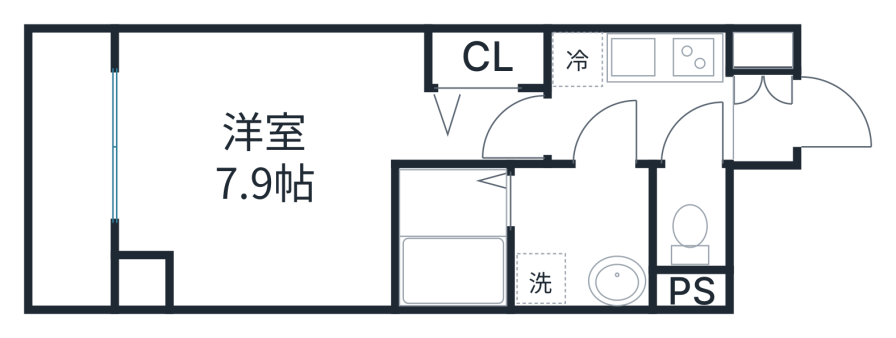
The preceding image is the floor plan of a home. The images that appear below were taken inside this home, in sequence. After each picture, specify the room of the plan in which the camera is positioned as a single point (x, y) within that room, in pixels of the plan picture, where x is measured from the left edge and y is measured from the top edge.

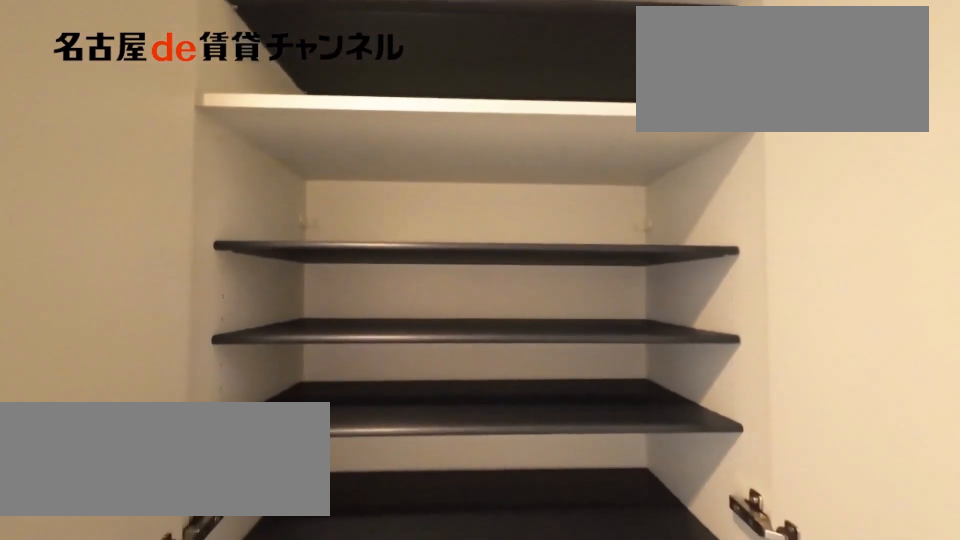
(763, 96)
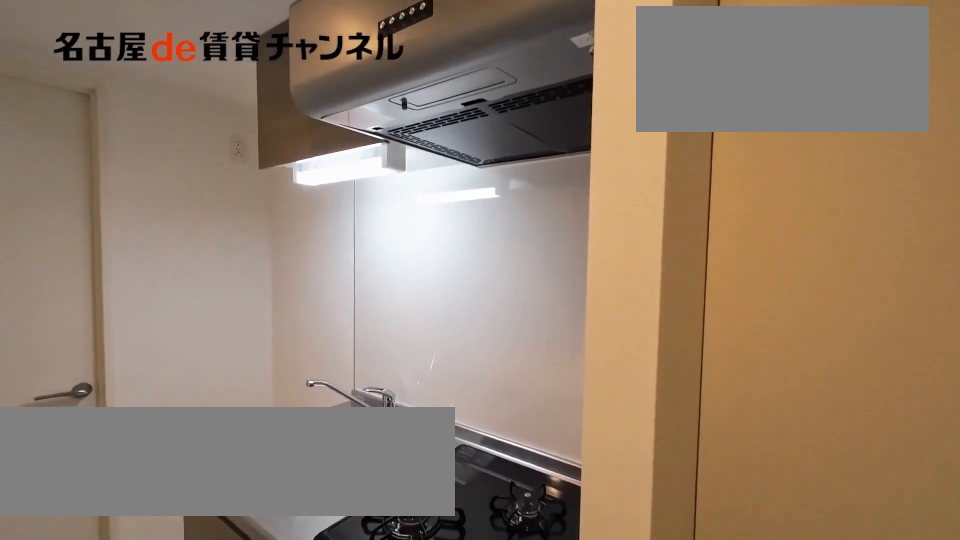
(638, 74)
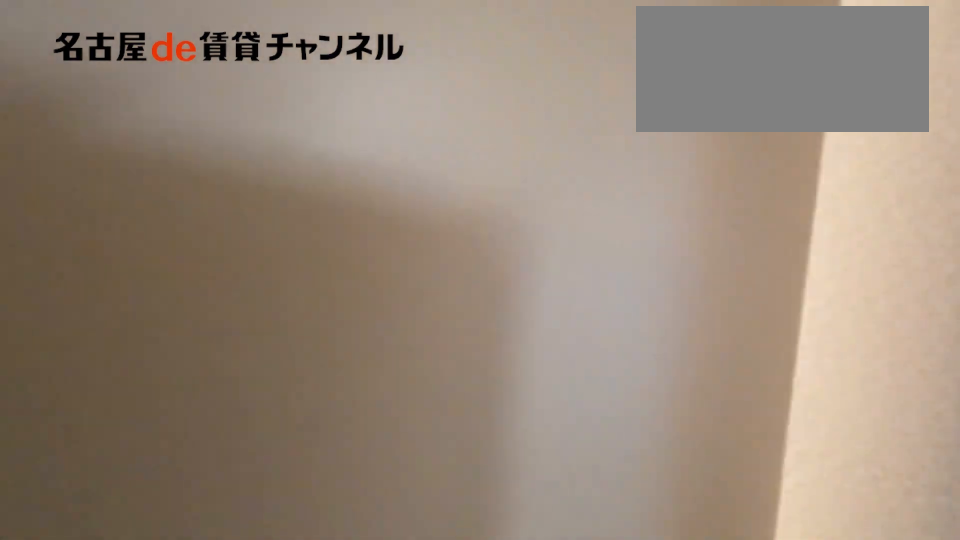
(638, 74)
